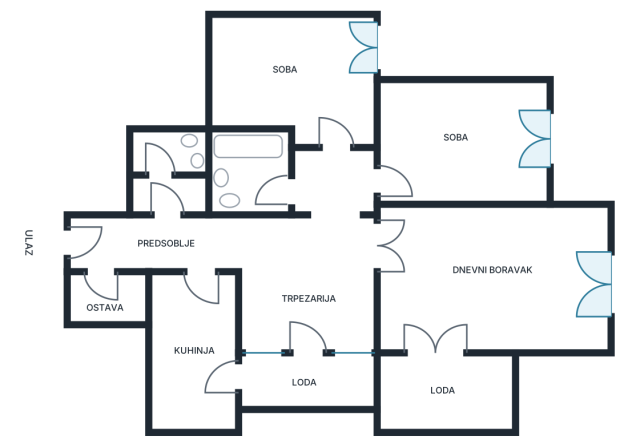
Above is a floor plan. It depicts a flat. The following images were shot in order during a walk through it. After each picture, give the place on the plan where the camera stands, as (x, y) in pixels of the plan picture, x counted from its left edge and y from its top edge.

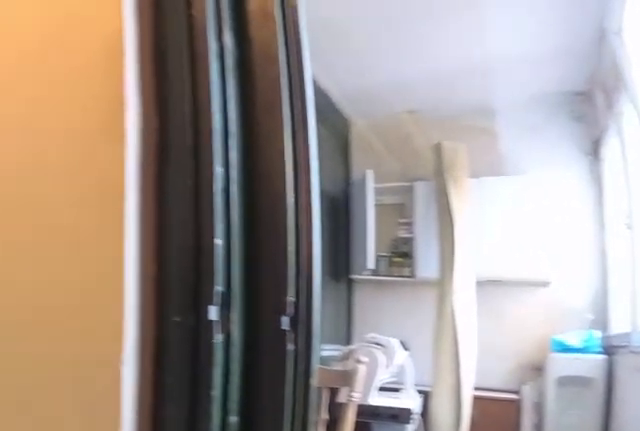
(210, 400)
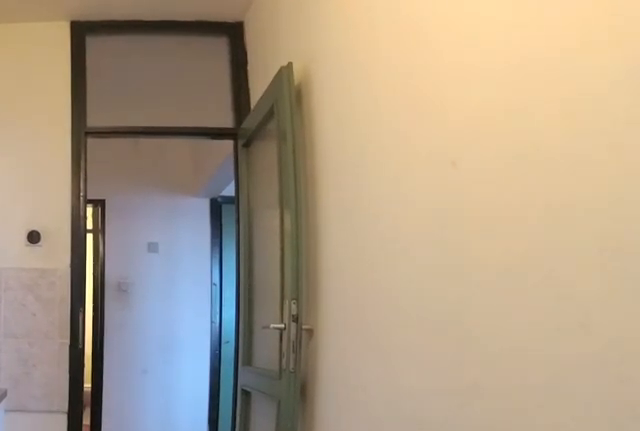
(196, 413)
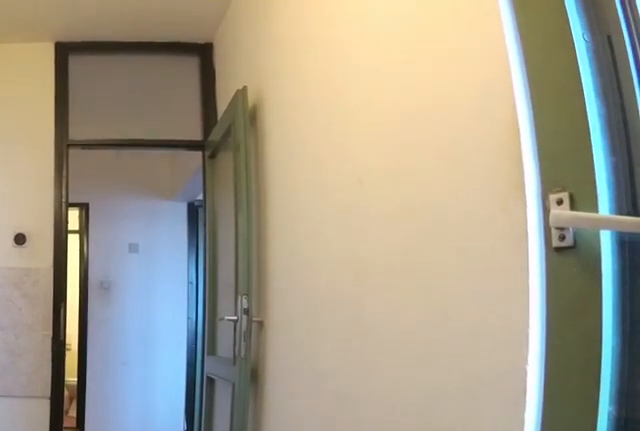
(199, 418)
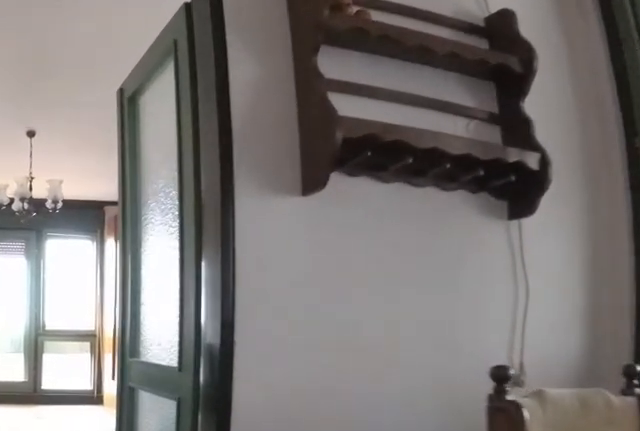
(275, 242)
